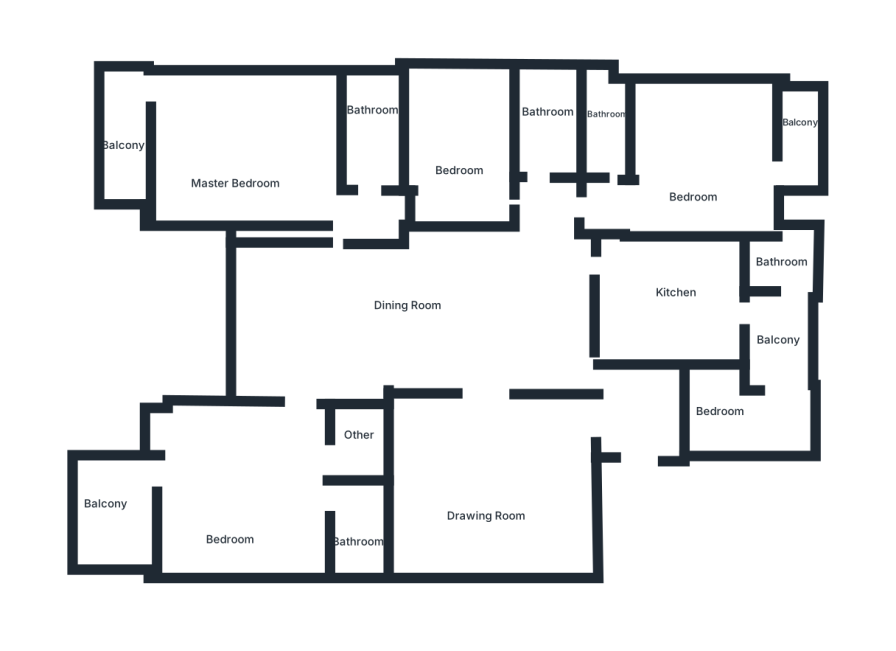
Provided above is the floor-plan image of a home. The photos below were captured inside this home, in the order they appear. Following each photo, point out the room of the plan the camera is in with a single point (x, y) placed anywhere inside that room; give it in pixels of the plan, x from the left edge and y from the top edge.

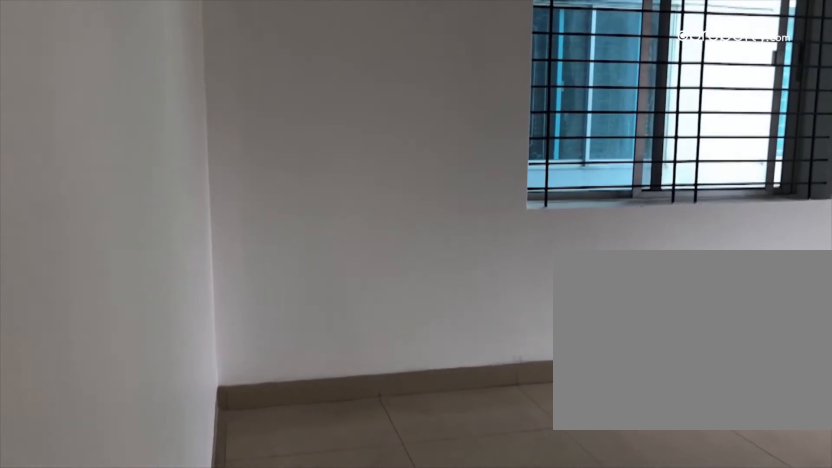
(694, 157)
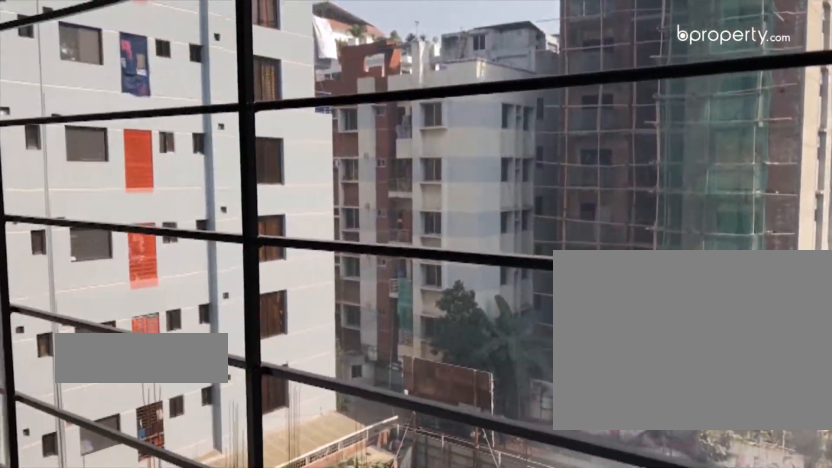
(799, 138)
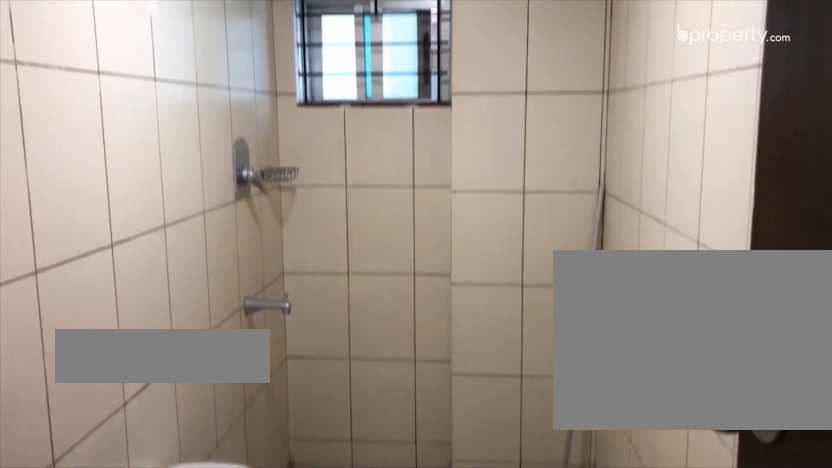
(609, 134)
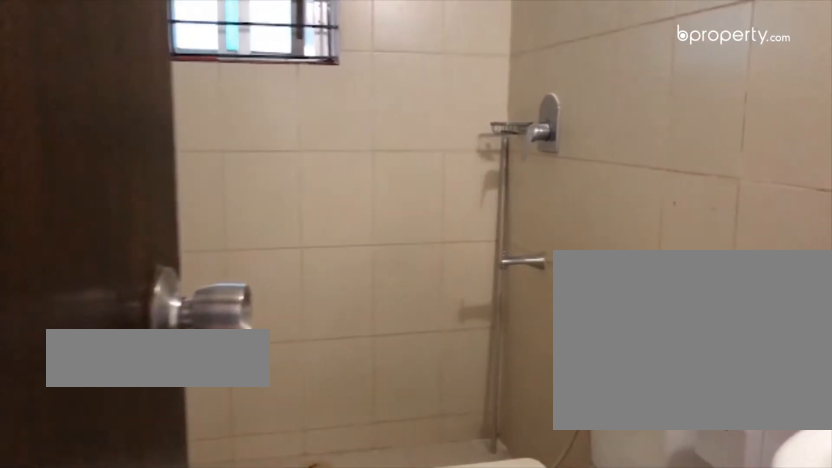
(548, 127)
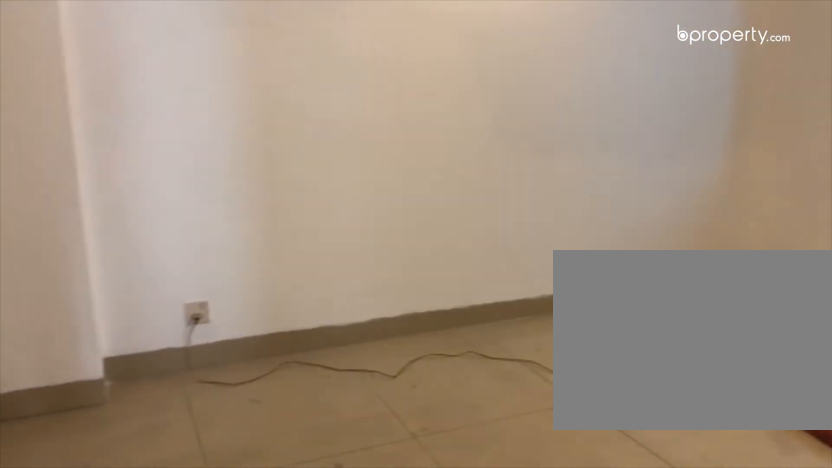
(459, 161)
